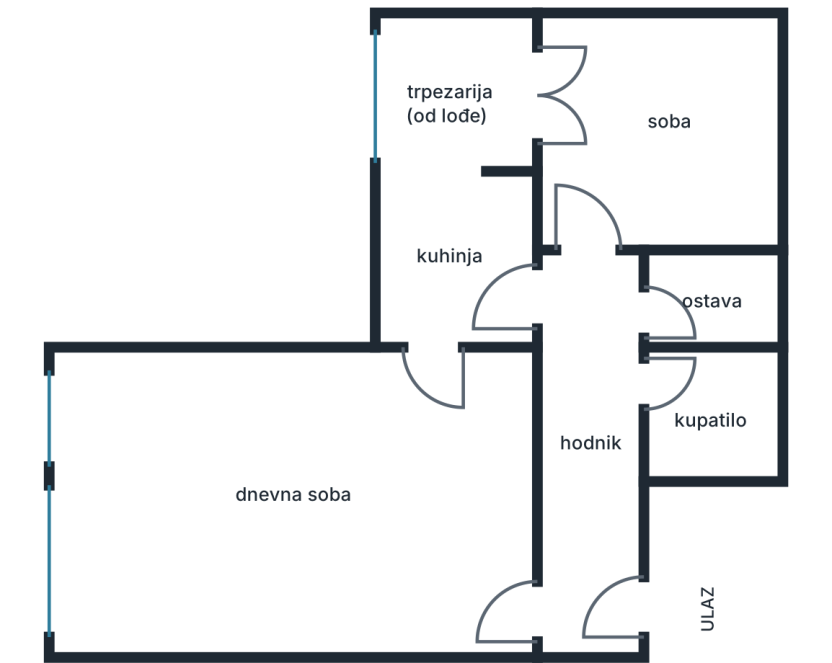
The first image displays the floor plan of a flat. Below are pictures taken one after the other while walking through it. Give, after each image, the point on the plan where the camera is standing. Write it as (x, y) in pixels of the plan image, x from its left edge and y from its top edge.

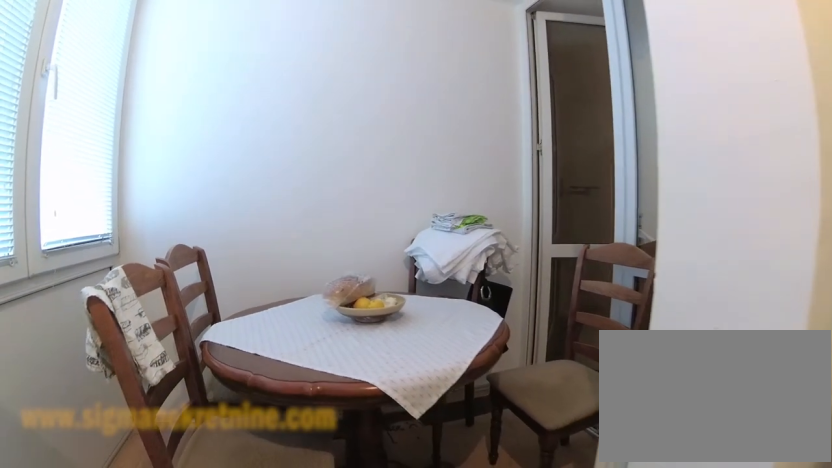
(442, 238)
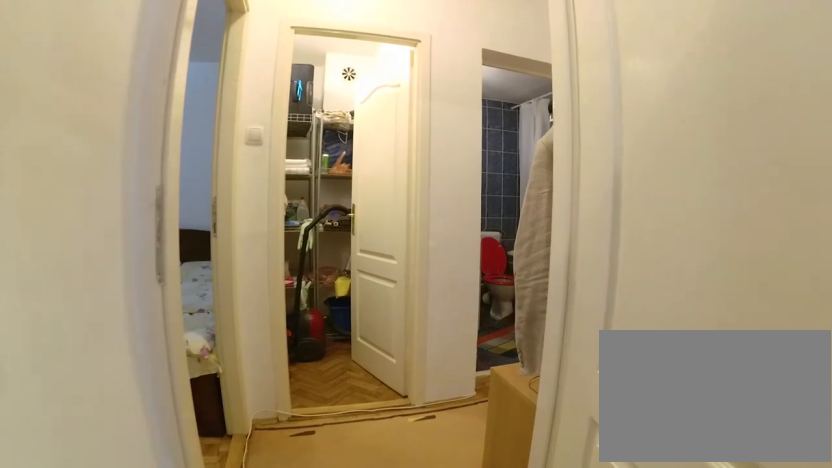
(454, 303)
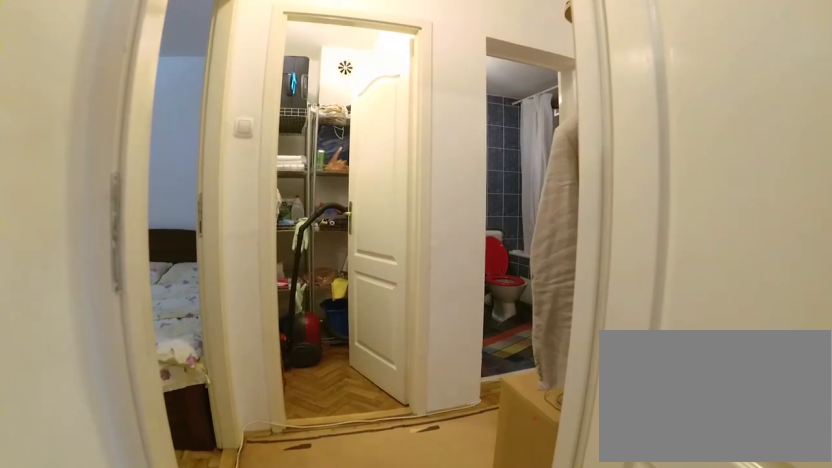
(462, 301)
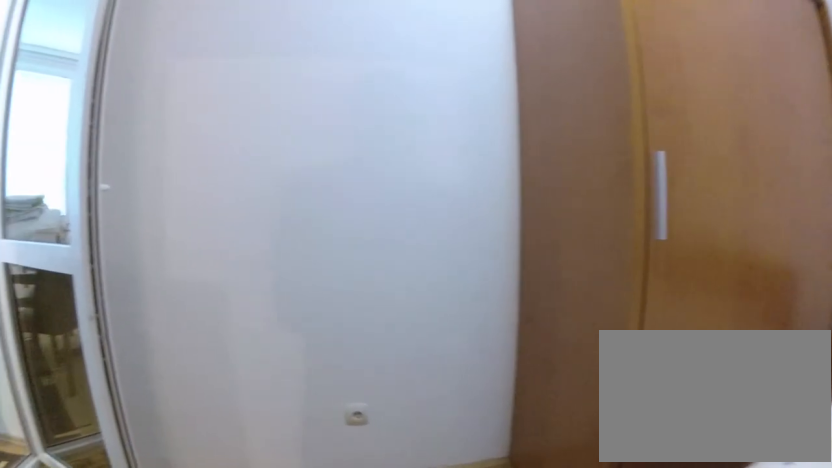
(608, 170)
